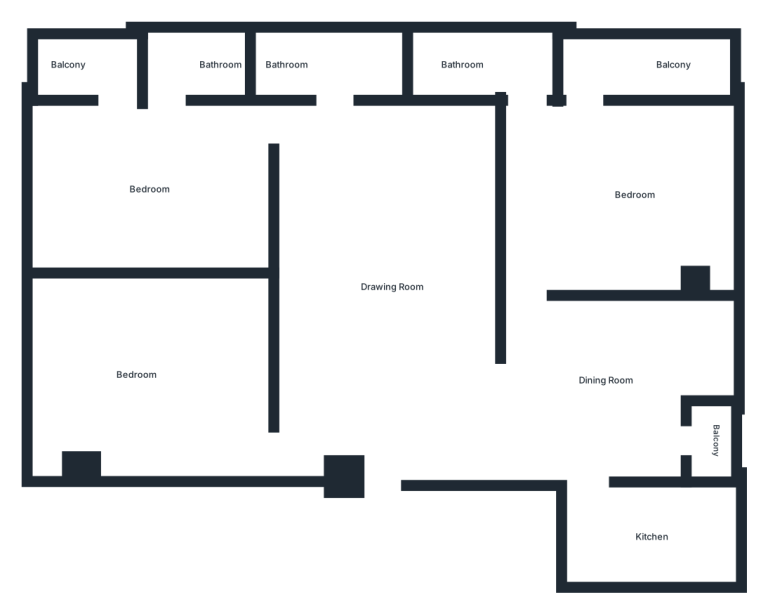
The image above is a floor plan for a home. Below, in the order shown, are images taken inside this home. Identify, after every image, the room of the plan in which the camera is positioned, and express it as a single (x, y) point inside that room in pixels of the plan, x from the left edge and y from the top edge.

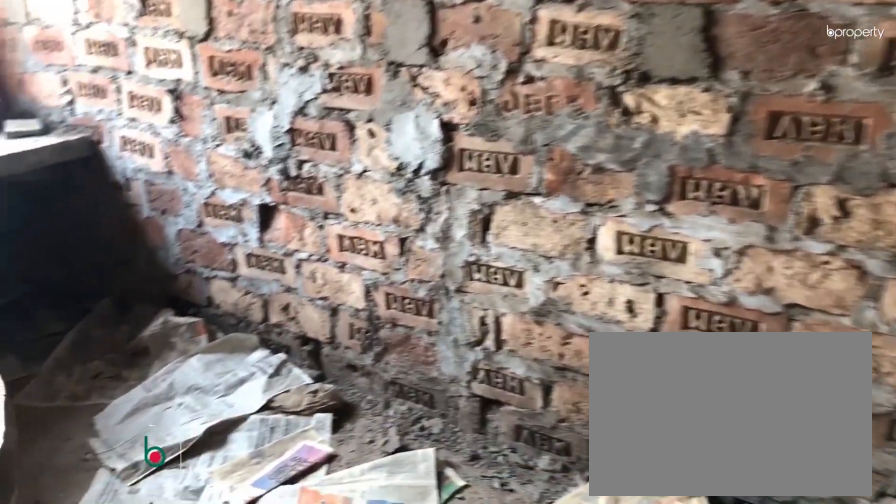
(653, 535)
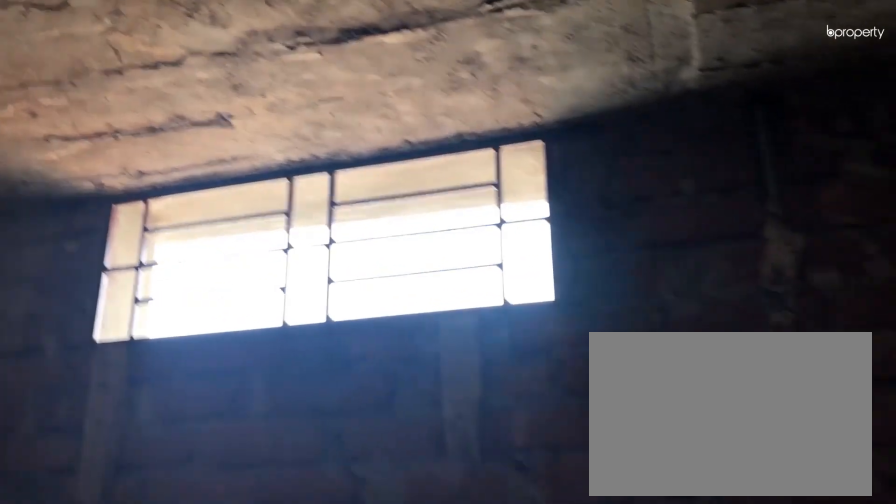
(472, 62)
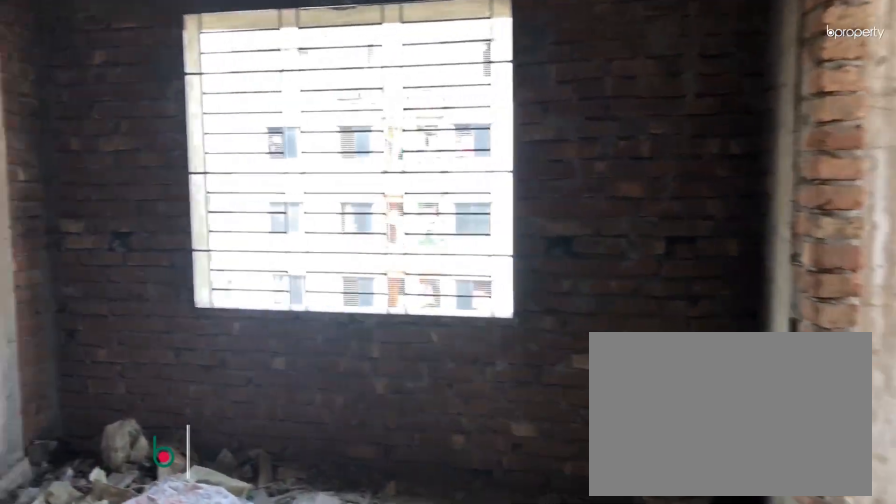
(168, 170)
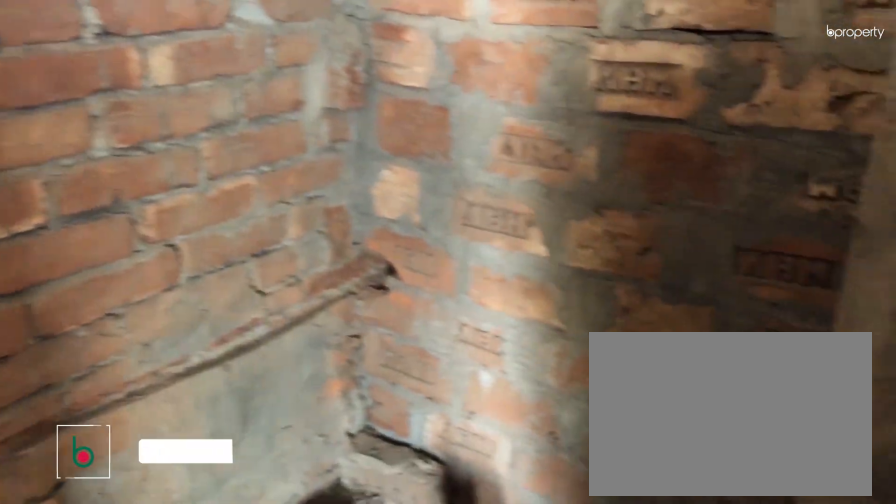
(200, 69)
